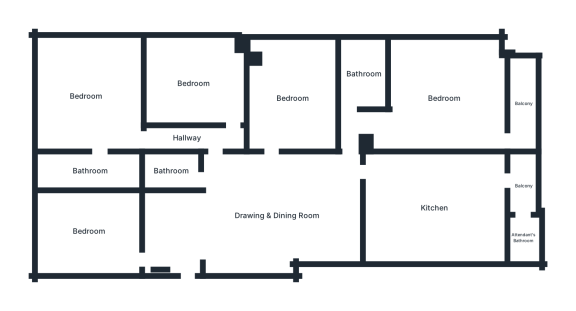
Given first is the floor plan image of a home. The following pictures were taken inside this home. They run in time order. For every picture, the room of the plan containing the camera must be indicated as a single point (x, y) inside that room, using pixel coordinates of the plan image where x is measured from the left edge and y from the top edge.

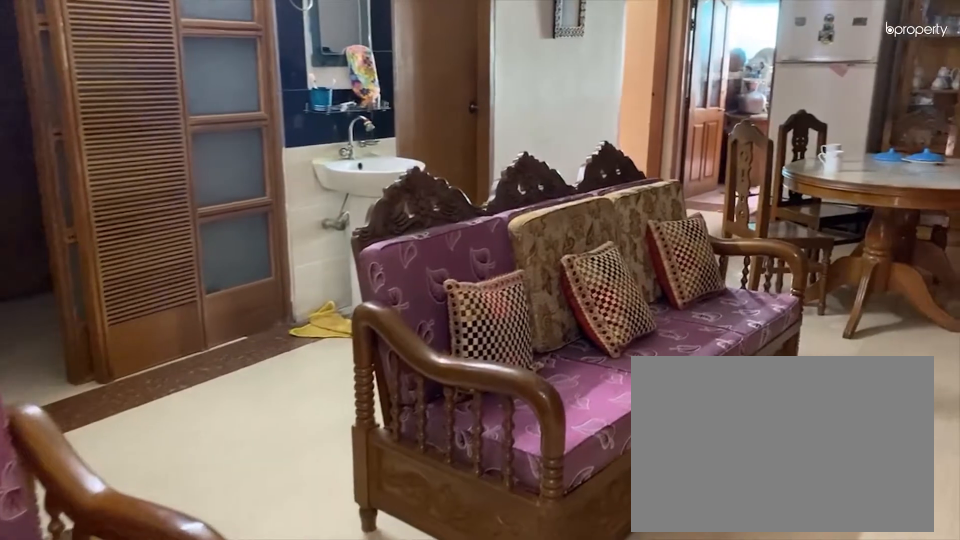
(273, 224)
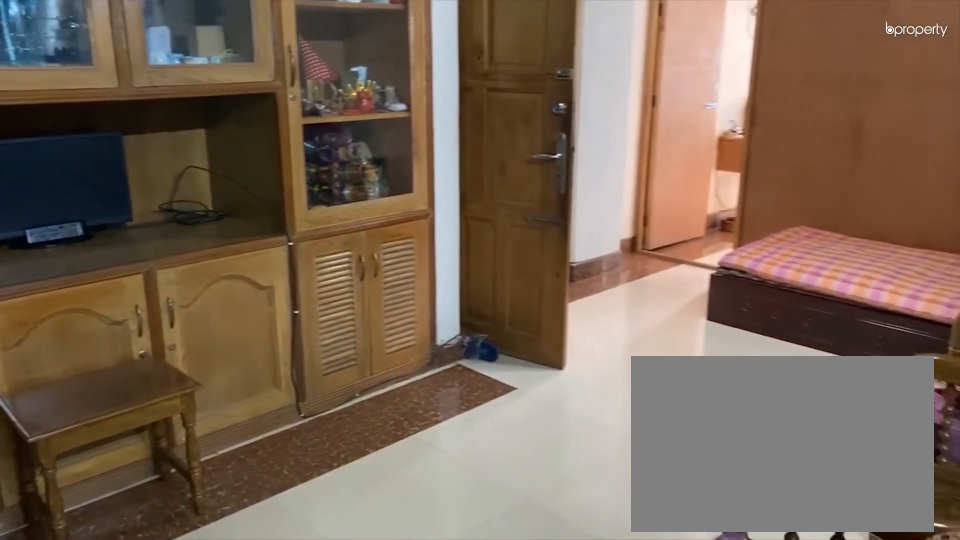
(273, 224)
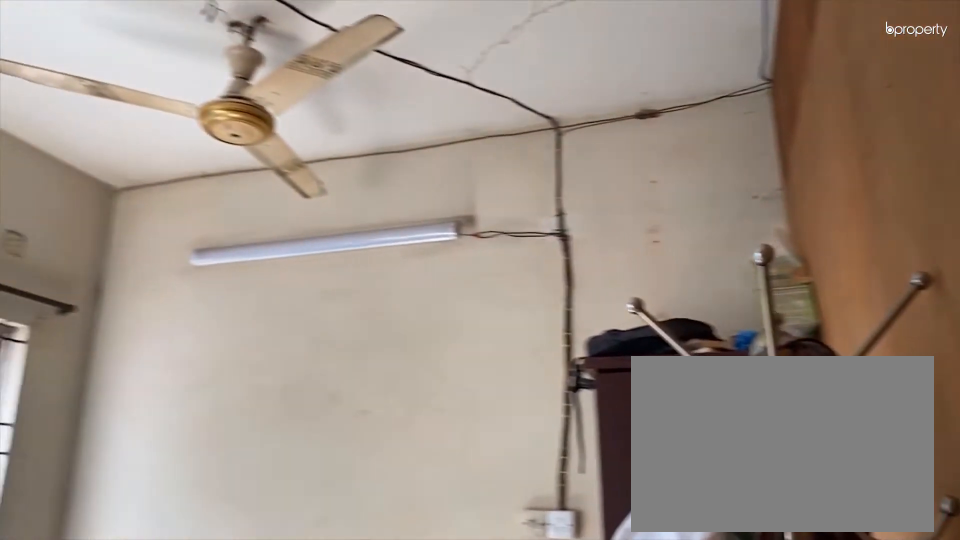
(86, 229)
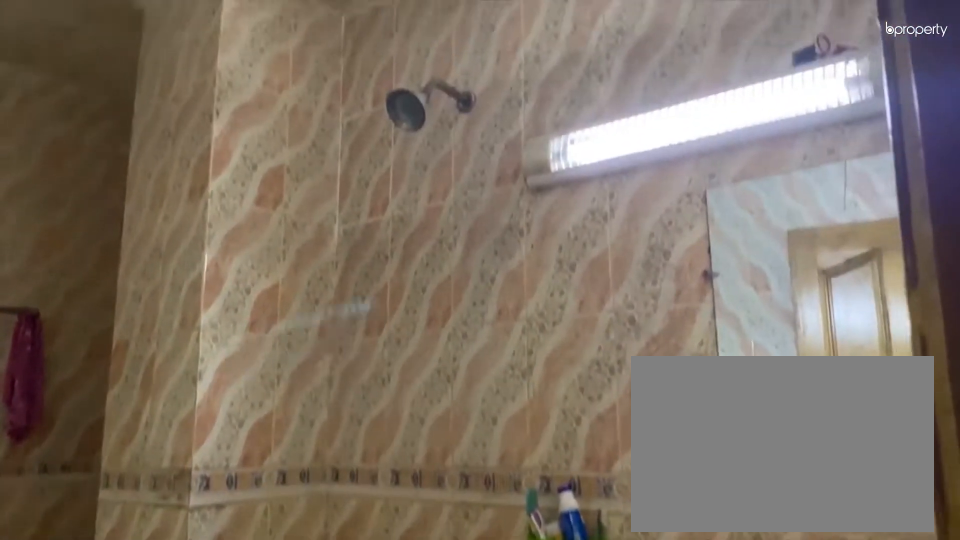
(173, 170)
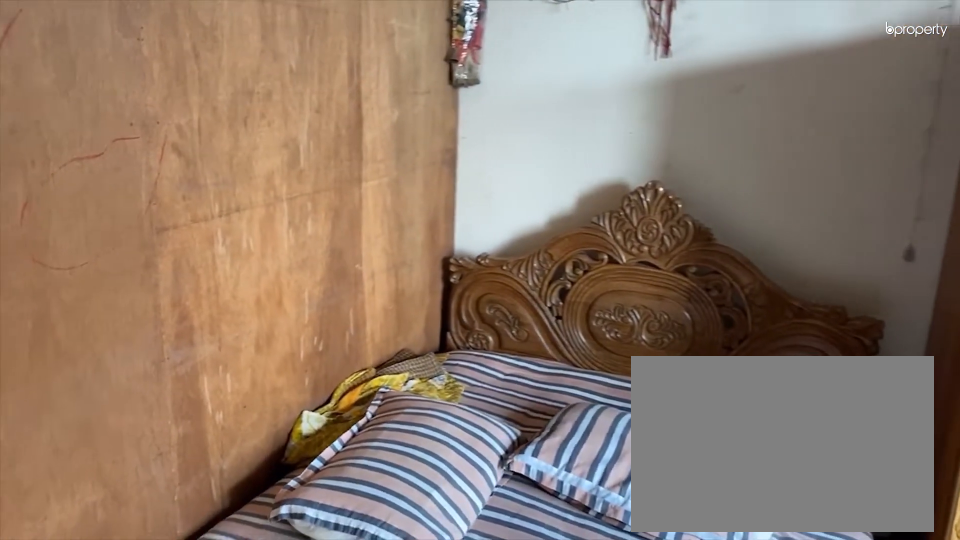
(193, 85)
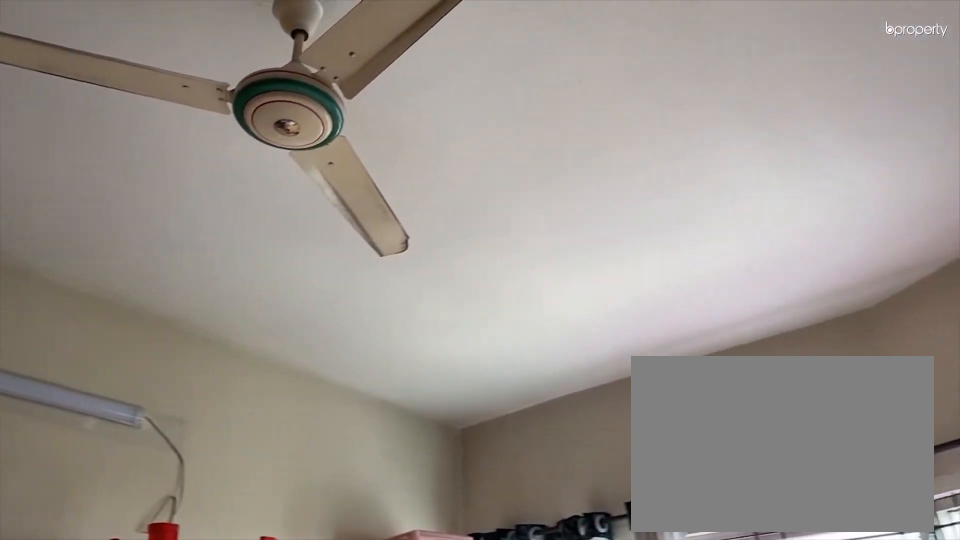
(193, 85)
